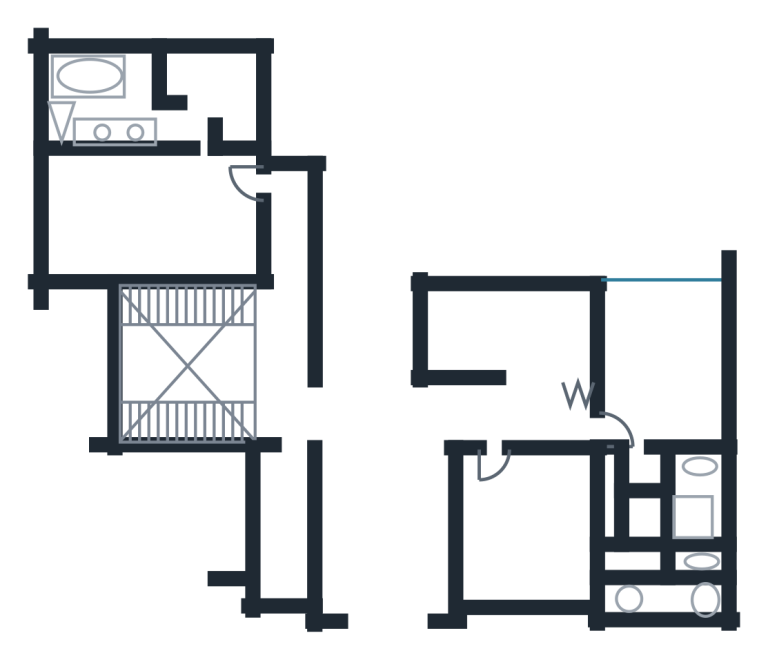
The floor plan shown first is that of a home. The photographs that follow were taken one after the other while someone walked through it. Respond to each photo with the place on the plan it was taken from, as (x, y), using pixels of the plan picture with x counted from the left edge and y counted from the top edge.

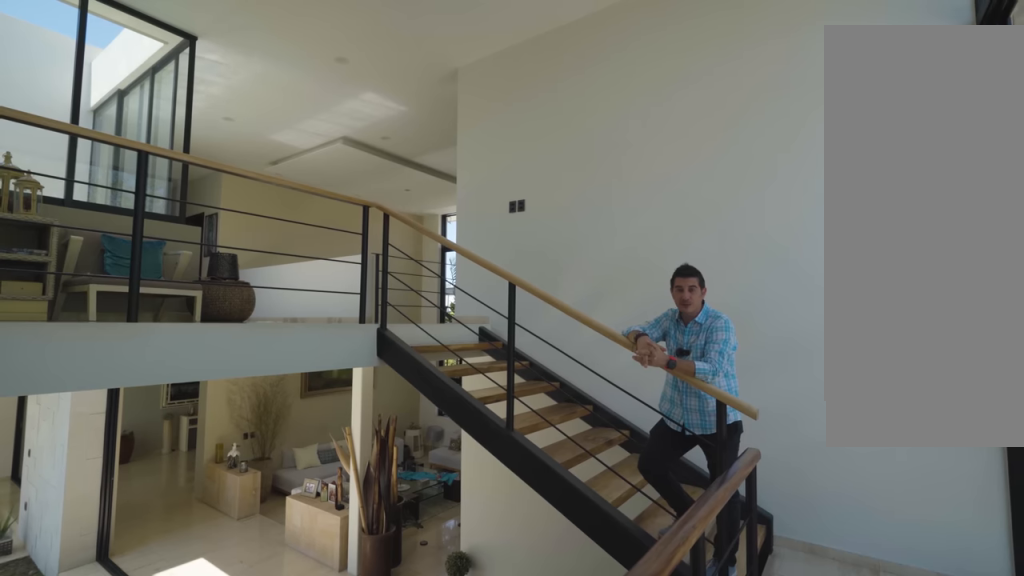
(137, 313)
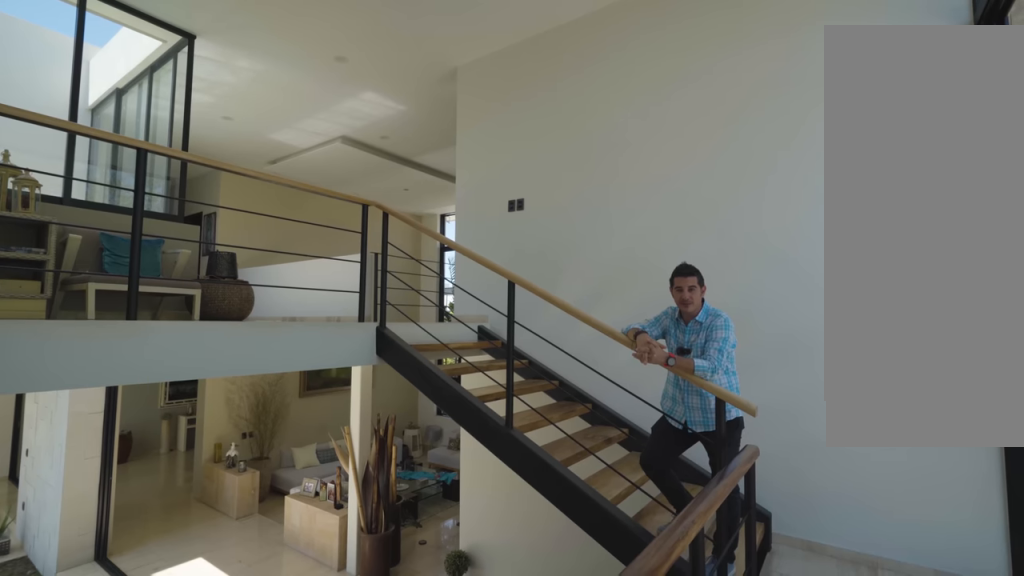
(137, 313)
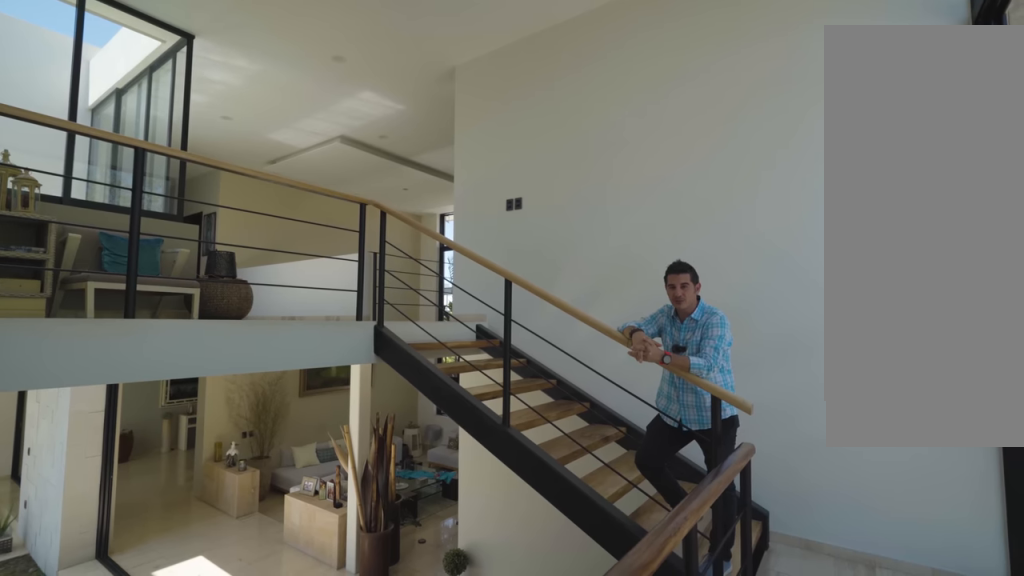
(137, 313)
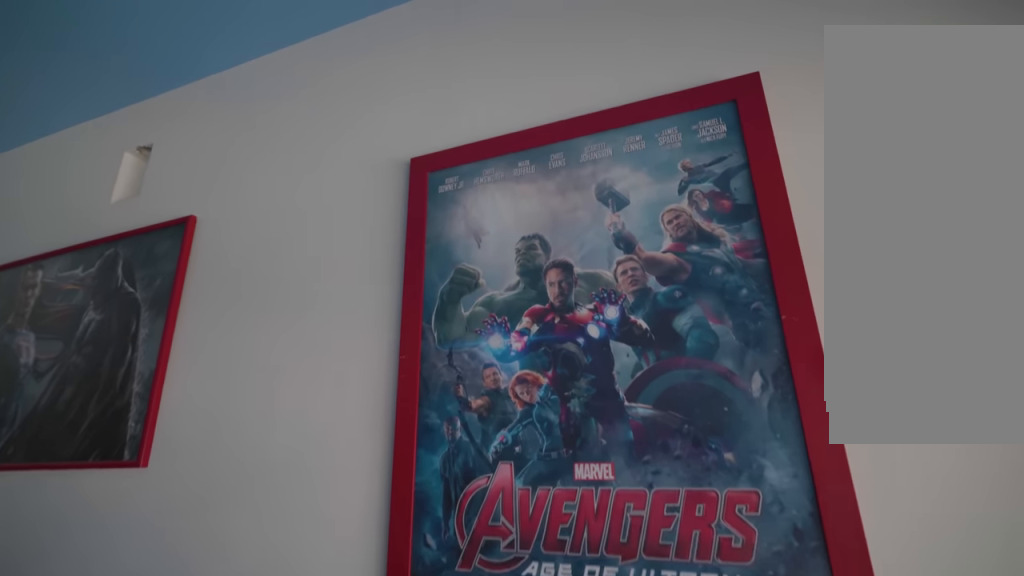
(550, 597)
